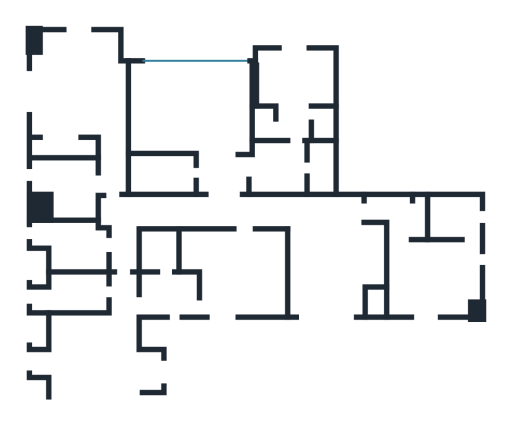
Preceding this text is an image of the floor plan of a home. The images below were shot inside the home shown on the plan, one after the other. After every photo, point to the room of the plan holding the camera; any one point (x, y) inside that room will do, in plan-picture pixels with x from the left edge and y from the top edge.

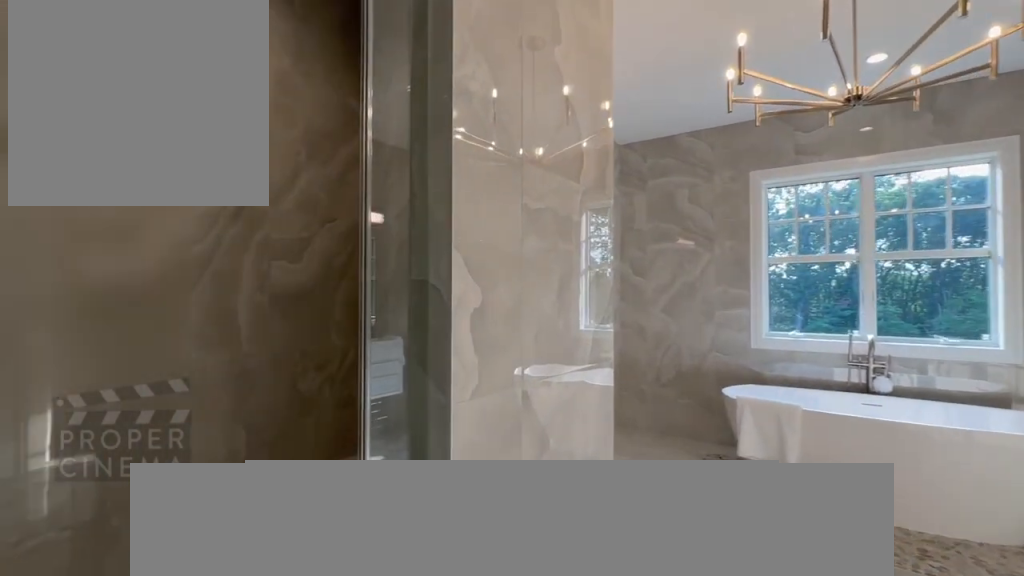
(294, 98)
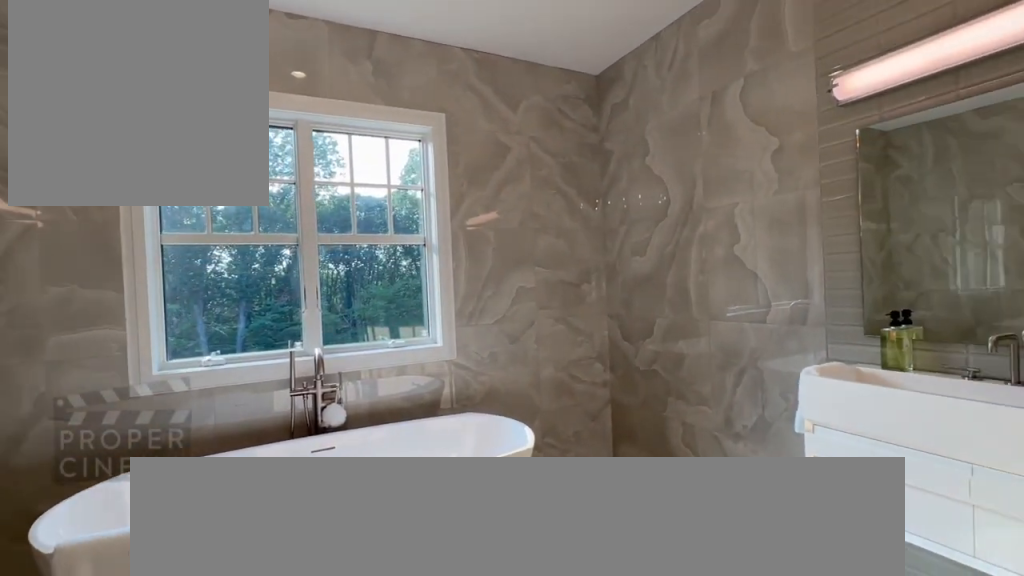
(294, 98)
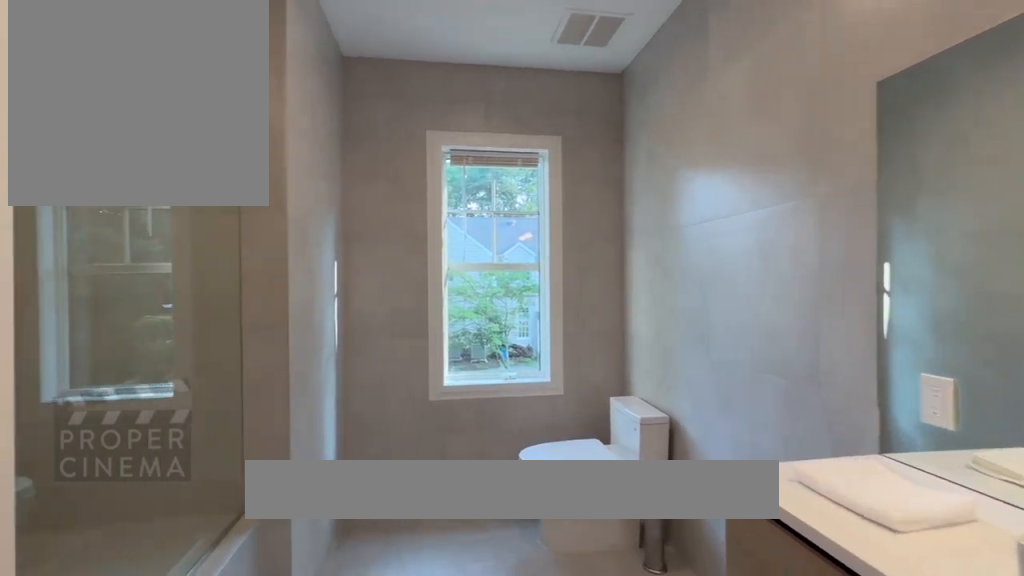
(65, 189)
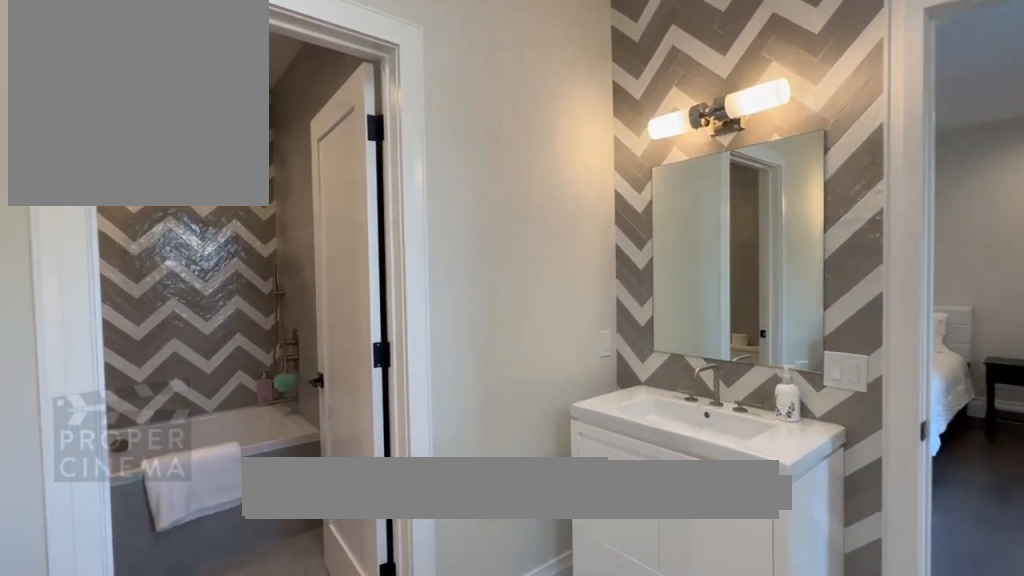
(169, 272)
